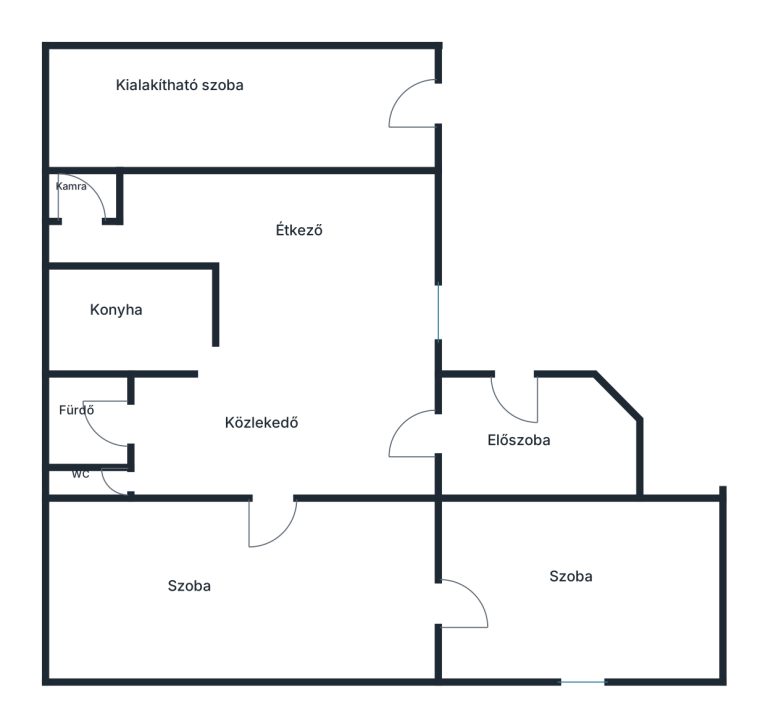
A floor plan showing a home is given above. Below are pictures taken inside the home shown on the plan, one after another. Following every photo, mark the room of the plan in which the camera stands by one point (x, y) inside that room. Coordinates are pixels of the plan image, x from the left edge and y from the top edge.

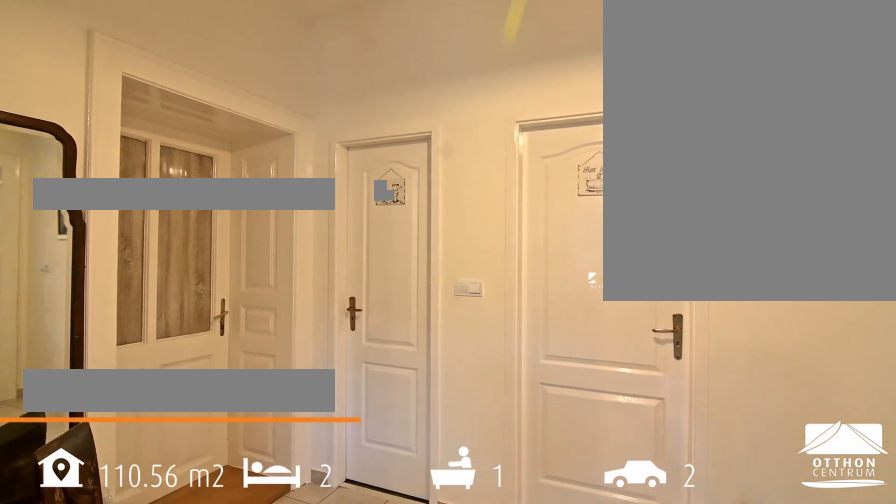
(264, 465)
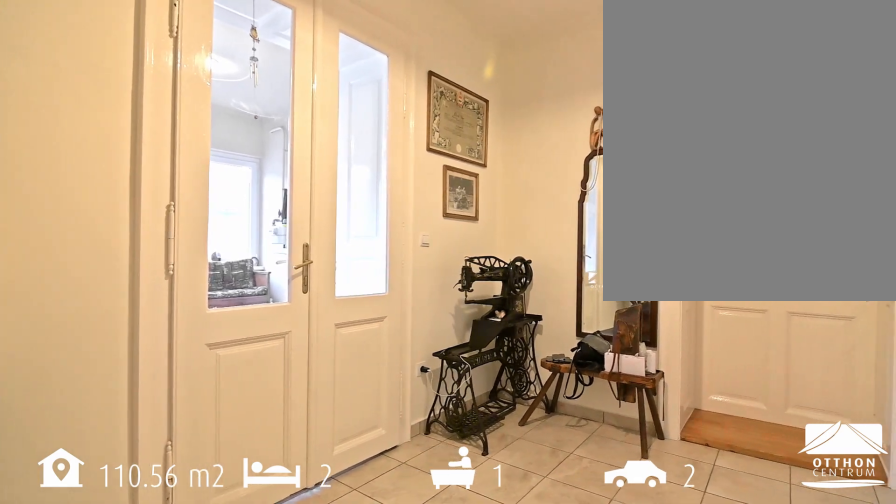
(264, 465)
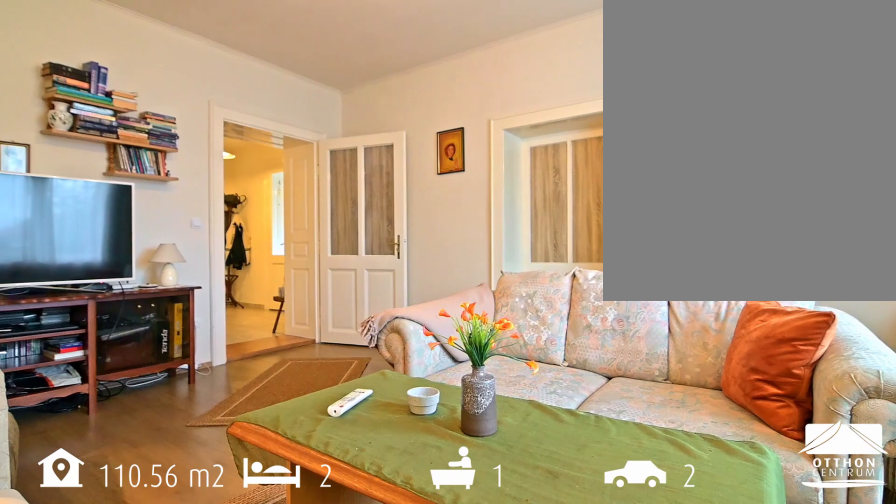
(187, 639)
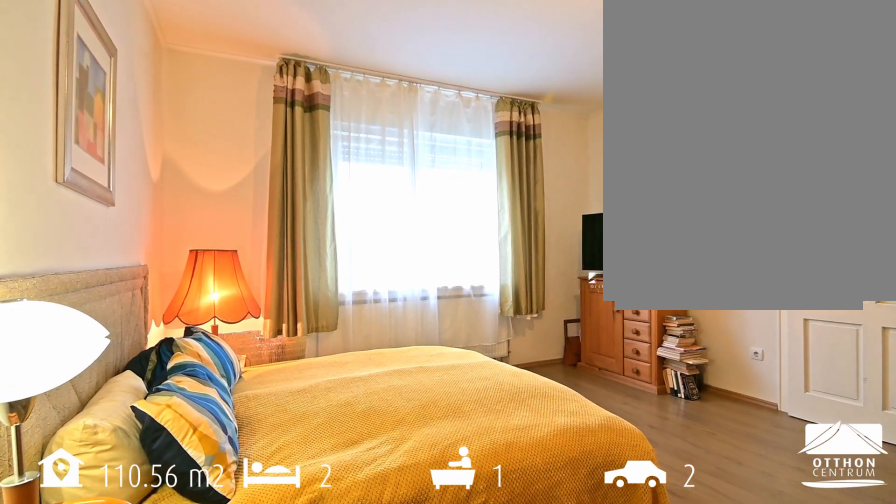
(577, 631)
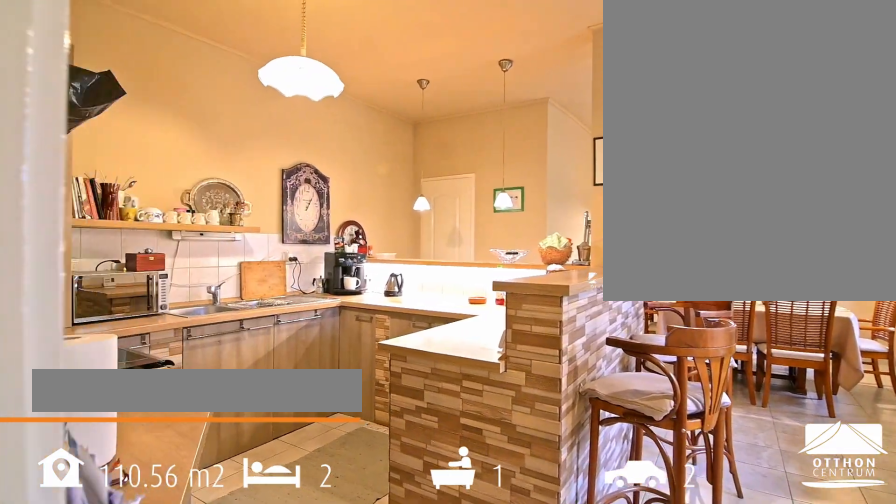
(281, 258)
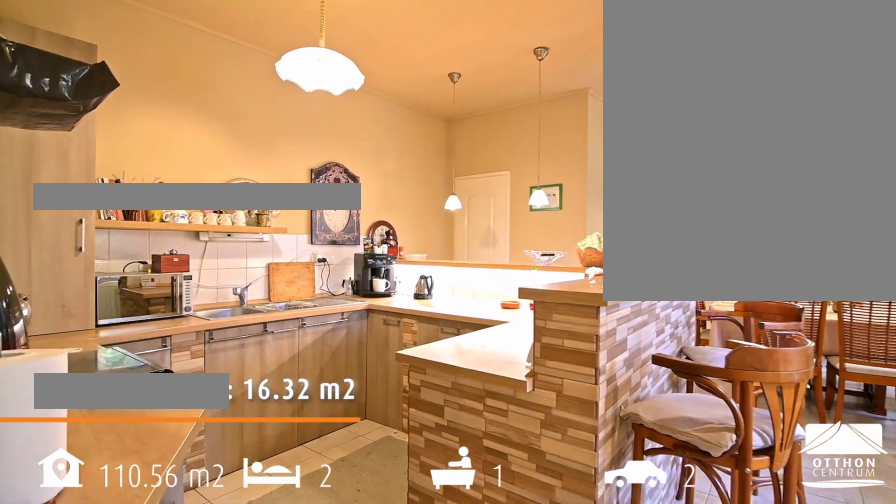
(309, 277)
